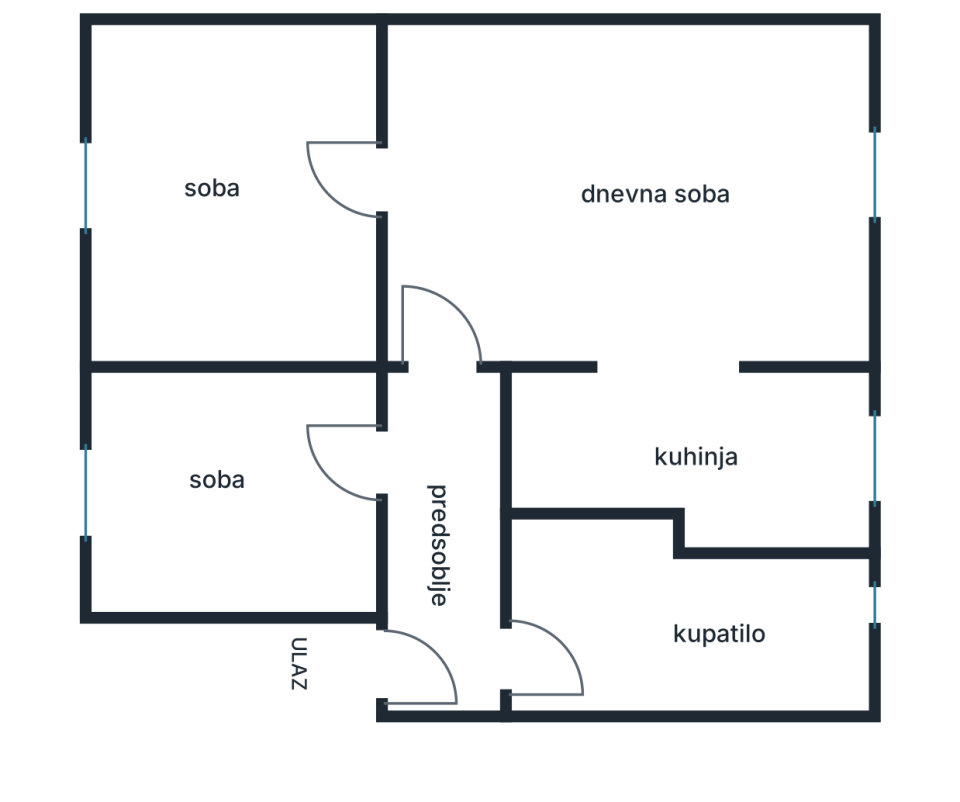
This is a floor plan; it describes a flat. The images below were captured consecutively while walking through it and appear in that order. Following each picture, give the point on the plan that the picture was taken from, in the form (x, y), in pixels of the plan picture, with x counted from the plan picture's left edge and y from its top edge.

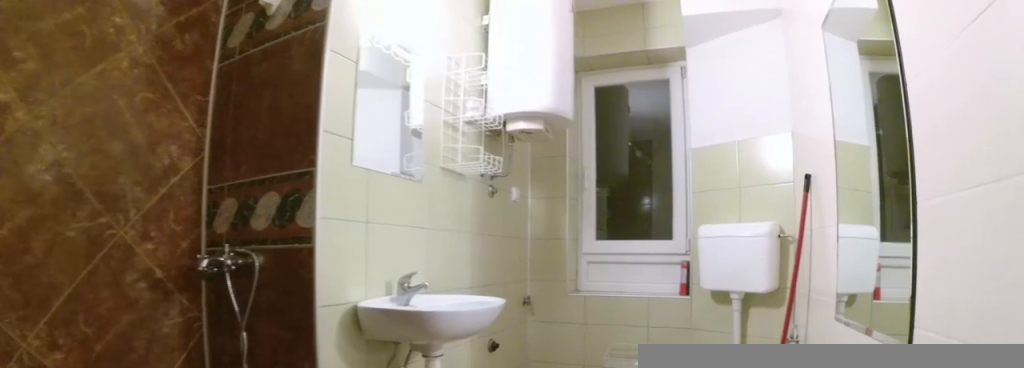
(503, 653)
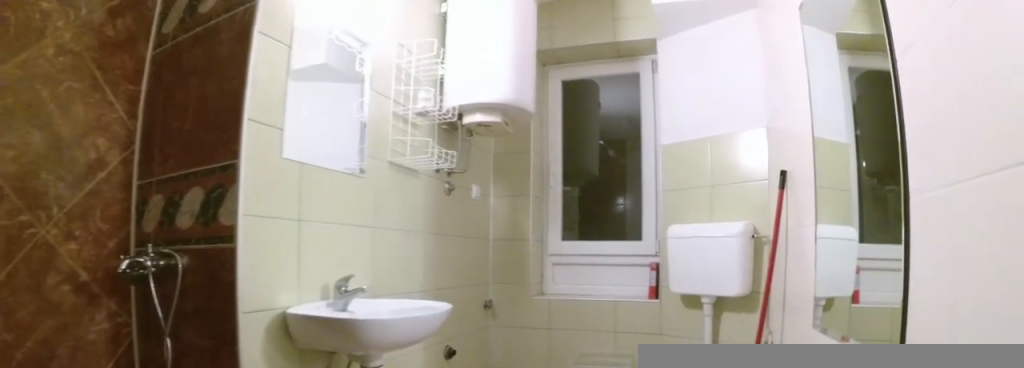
(522, 653)
